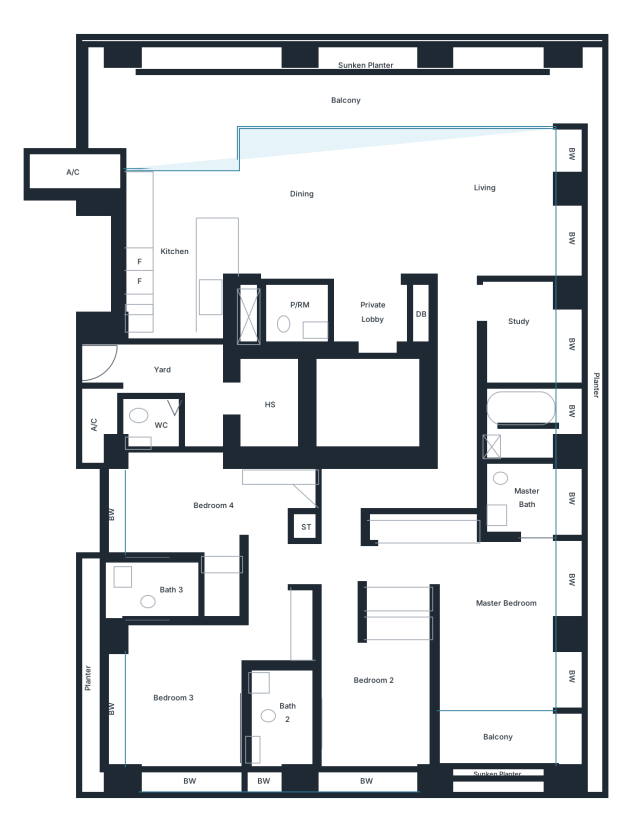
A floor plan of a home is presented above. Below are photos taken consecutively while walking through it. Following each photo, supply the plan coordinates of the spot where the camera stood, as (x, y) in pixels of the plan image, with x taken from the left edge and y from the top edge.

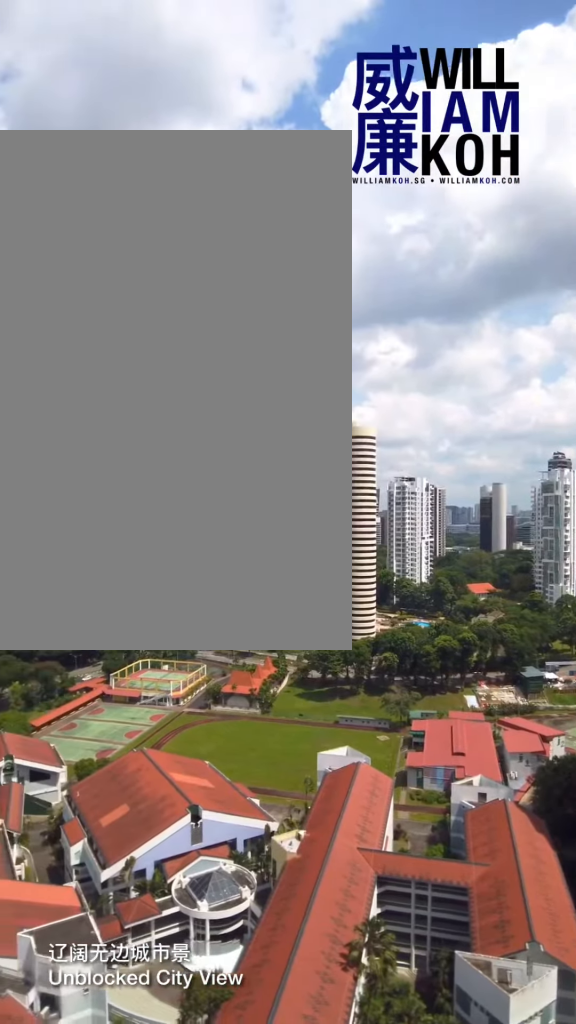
(219, 79)
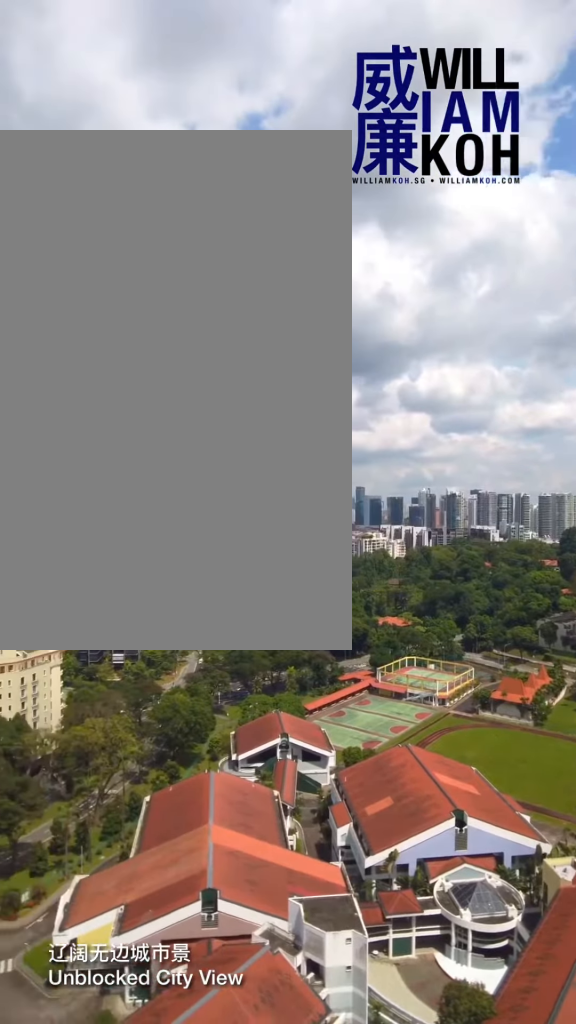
(219, 79)
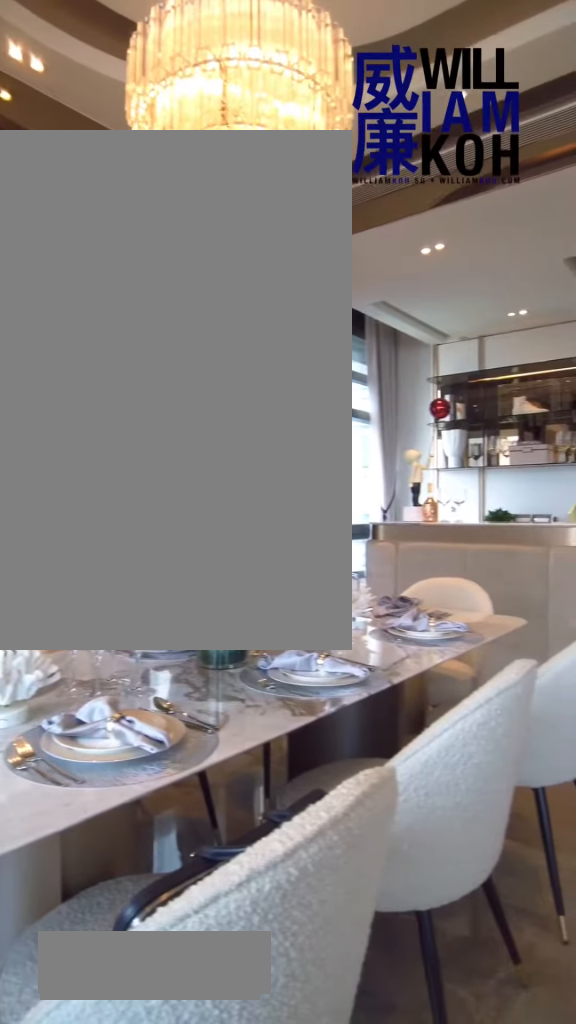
(489, 158)
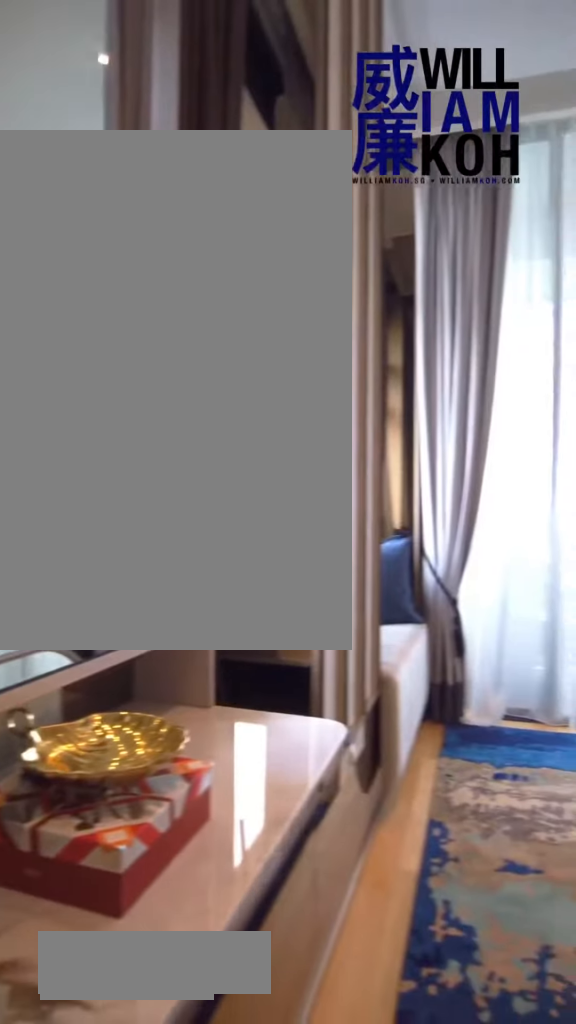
(541, 565)
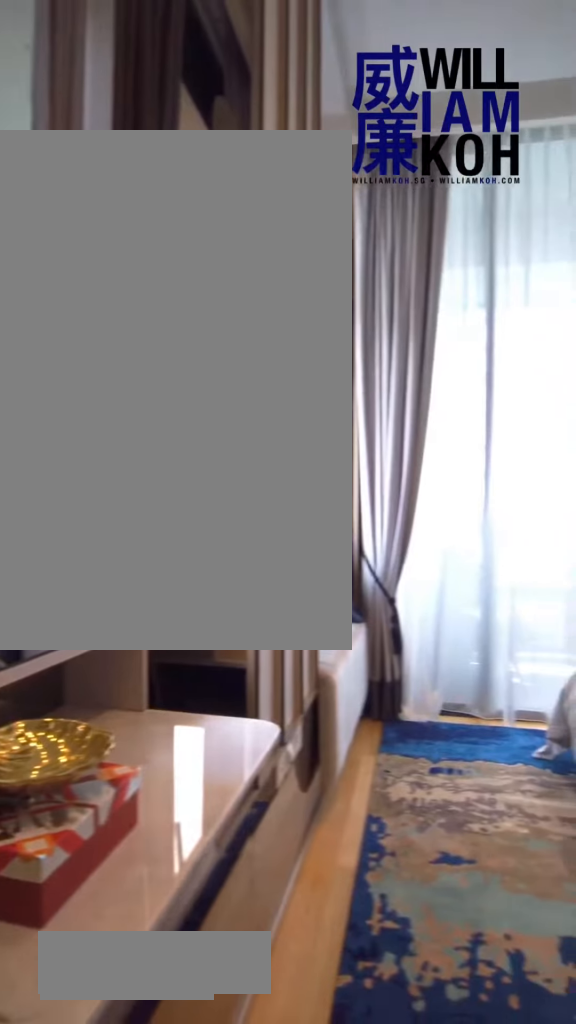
(541, 564)
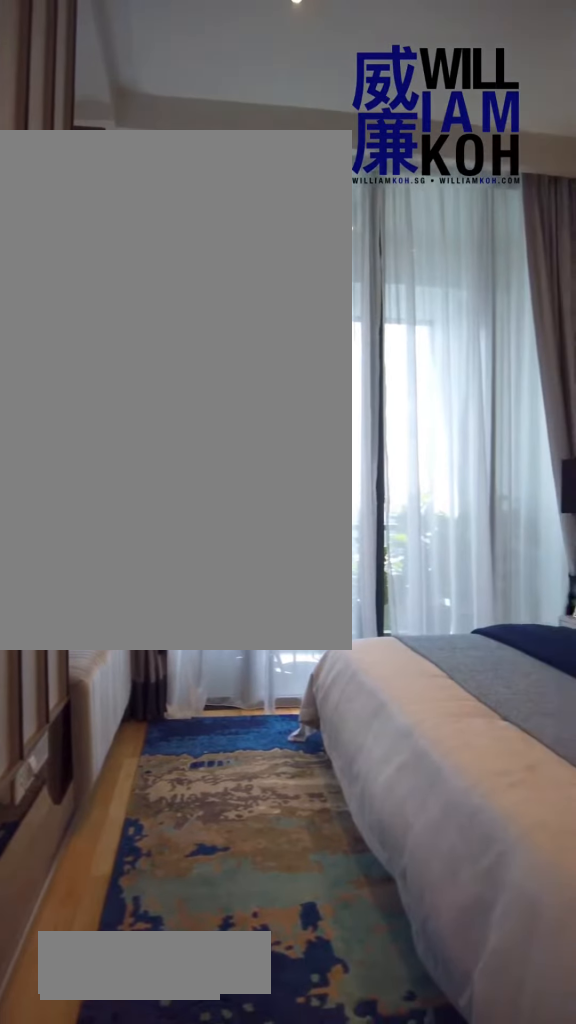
(541, 565)
